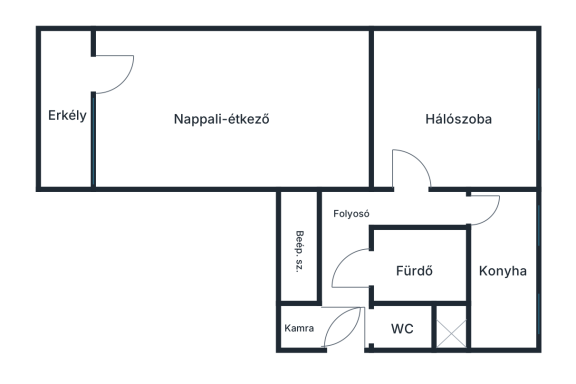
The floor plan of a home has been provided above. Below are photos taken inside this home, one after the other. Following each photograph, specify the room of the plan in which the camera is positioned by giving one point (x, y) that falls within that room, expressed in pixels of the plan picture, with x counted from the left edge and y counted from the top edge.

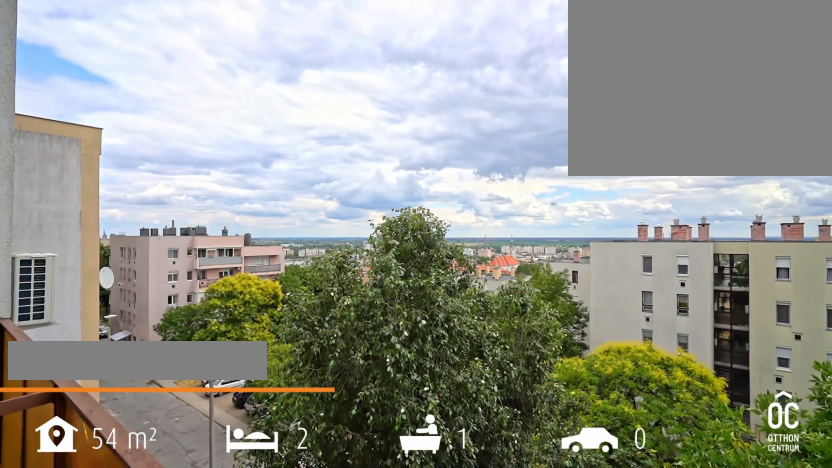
(63, 109)
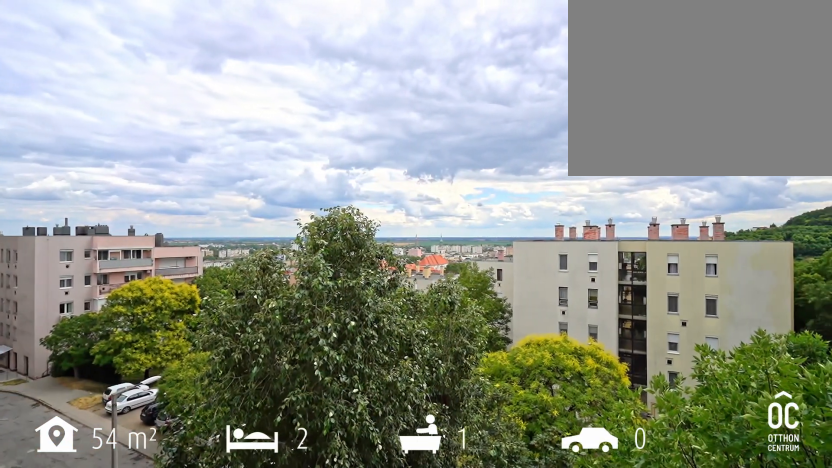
(63, 109)
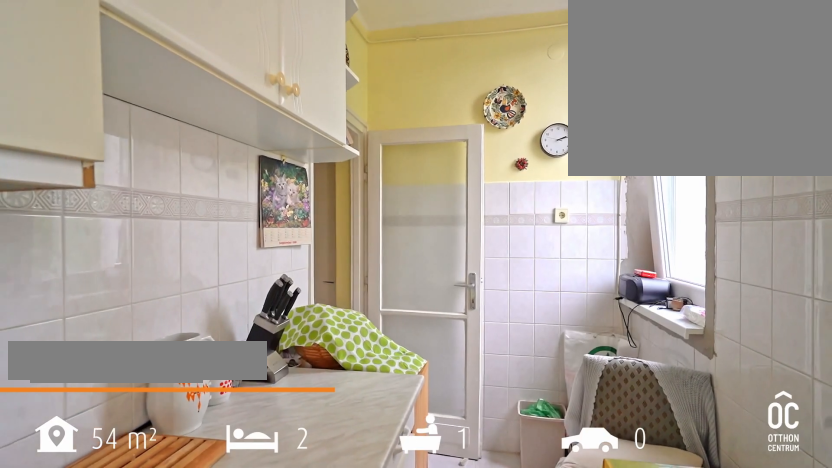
(500, 271)
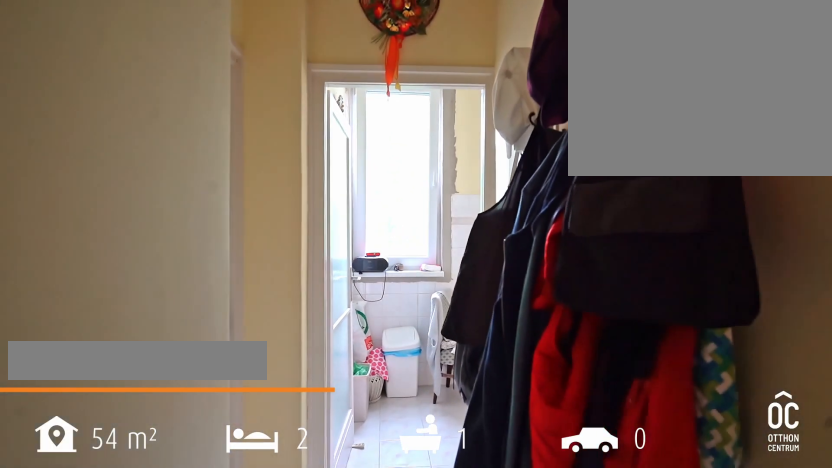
(345, 246)
